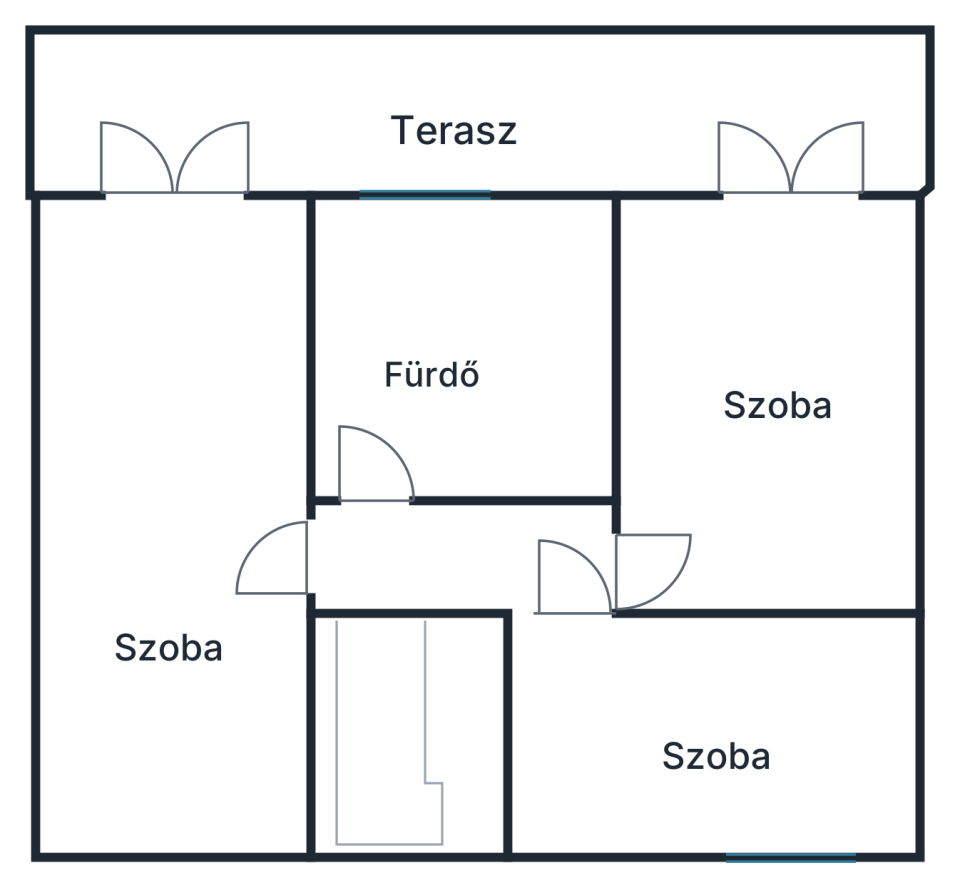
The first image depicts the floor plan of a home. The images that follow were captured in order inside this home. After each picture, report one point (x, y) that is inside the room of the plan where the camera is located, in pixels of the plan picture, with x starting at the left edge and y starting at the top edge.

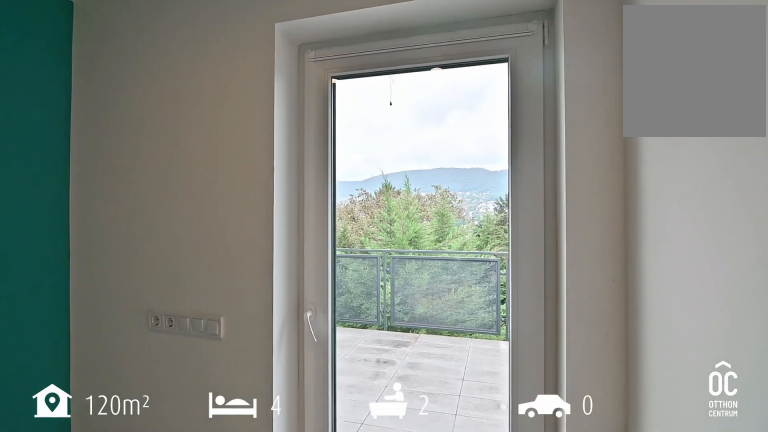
(176, 361)
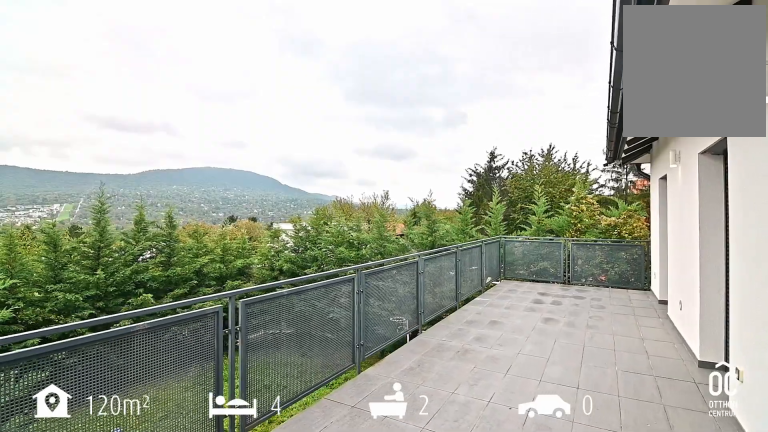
(494, 113)
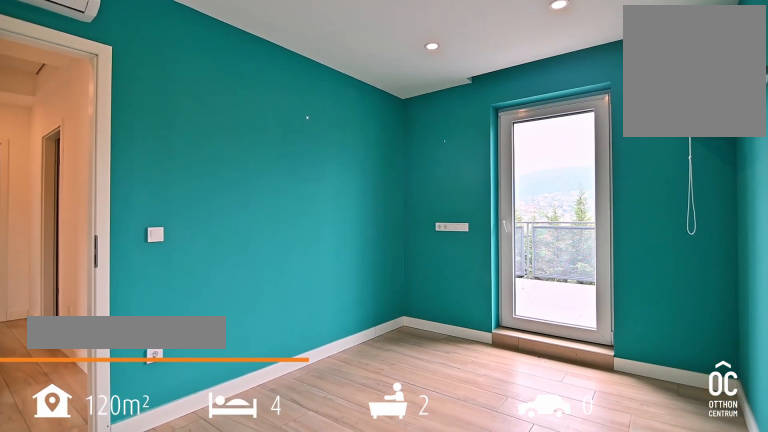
(767, 412)
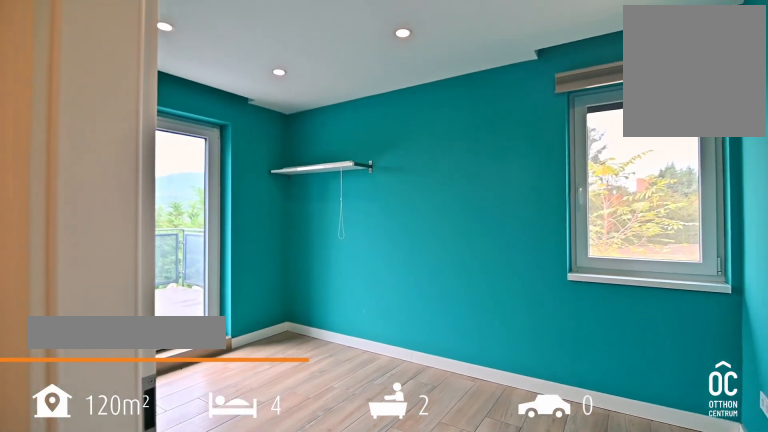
(767, 412)
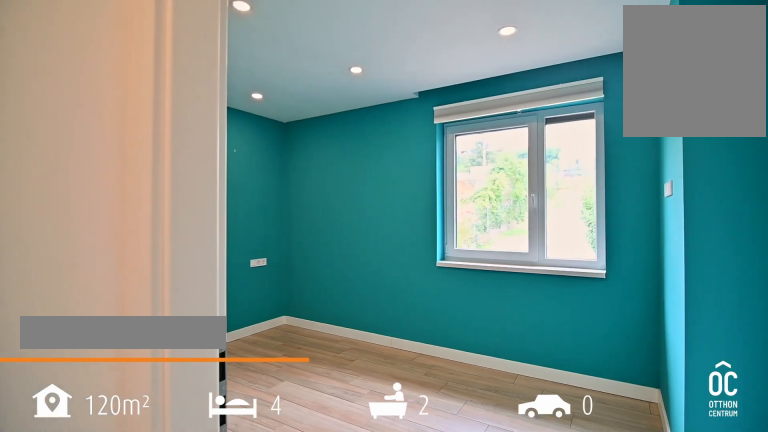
(712, 736)
